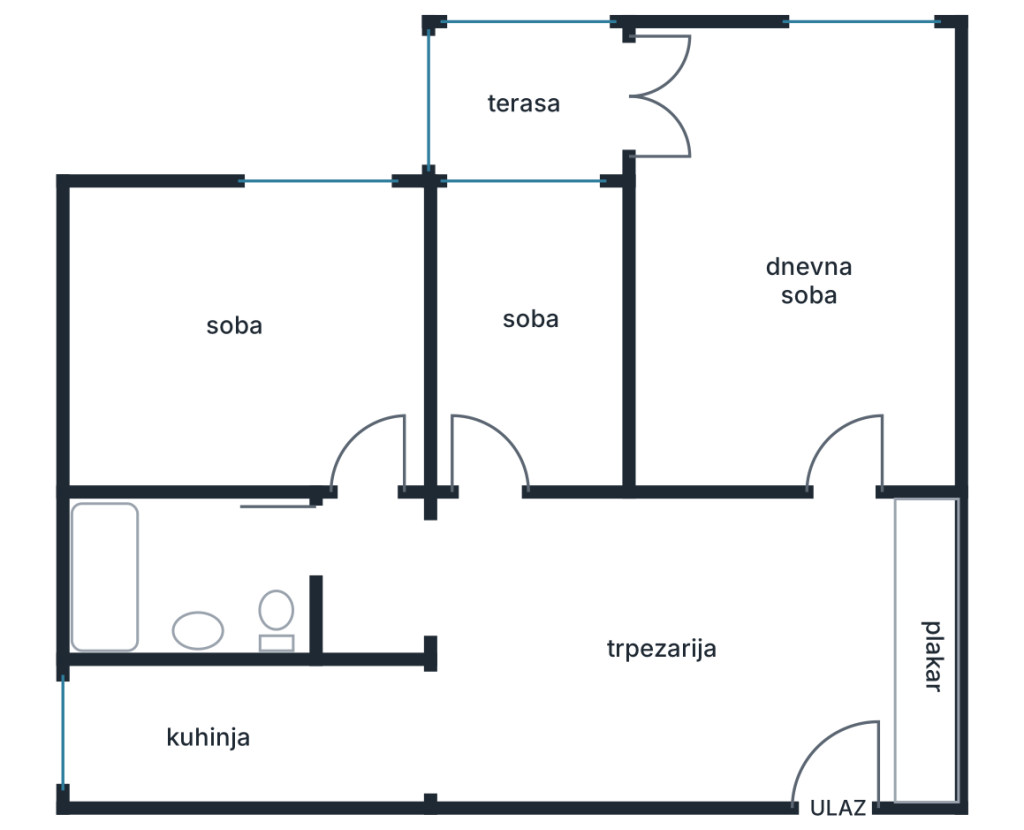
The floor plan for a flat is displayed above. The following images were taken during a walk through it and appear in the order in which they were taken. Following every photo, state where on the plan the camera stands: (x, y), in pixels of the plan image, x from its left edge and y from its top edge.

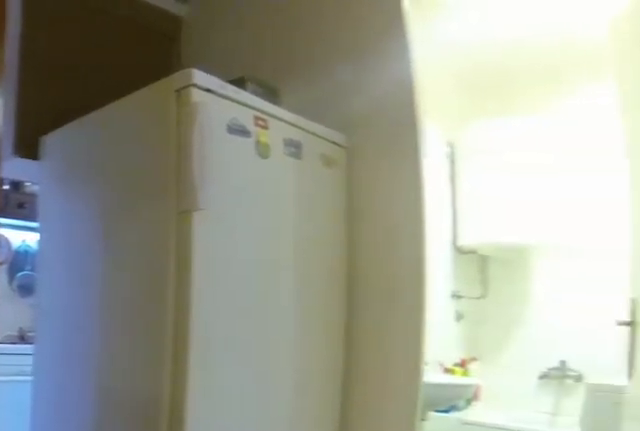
(490, 528)
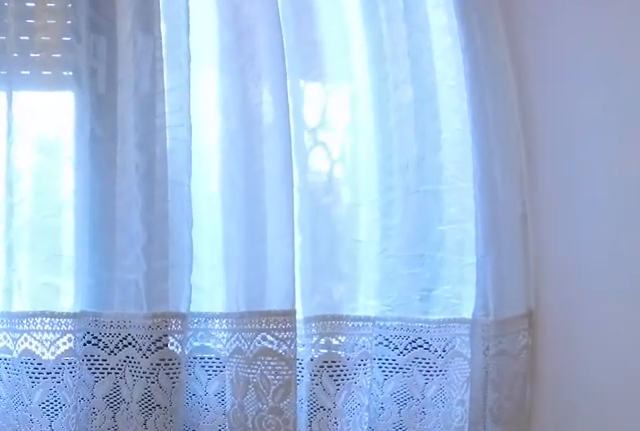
(382, 274)
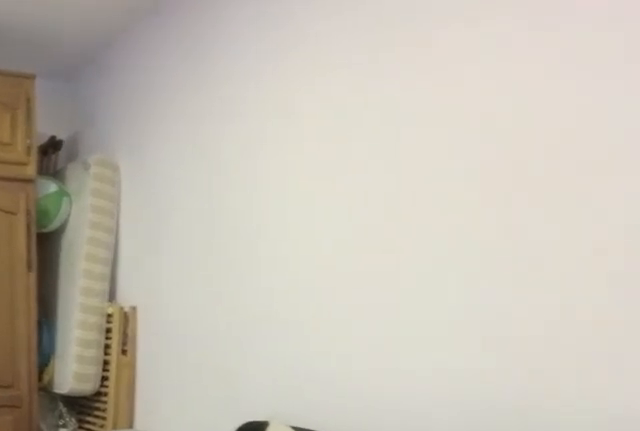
(255, 224)
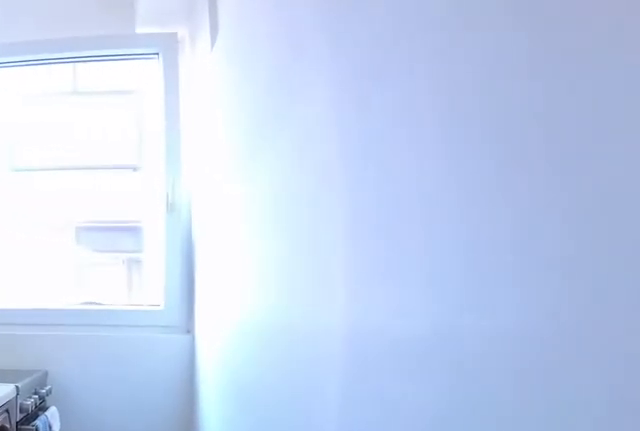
(337, 732)
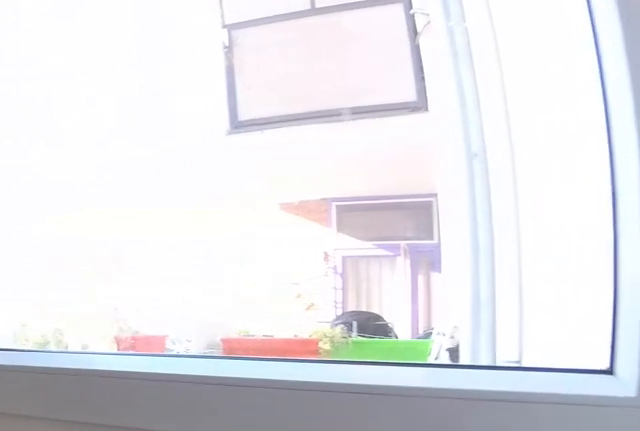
(137, 718)
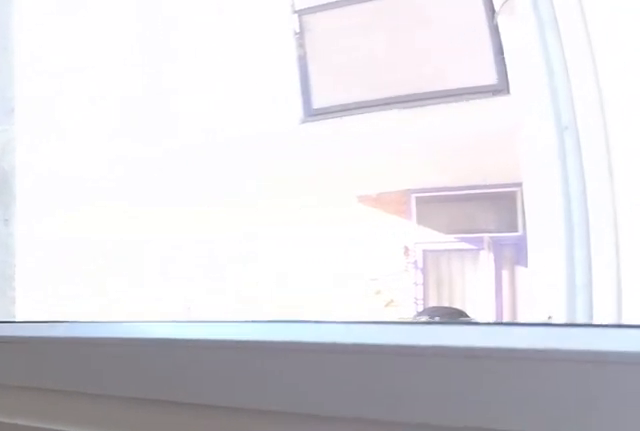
(135, 712)
